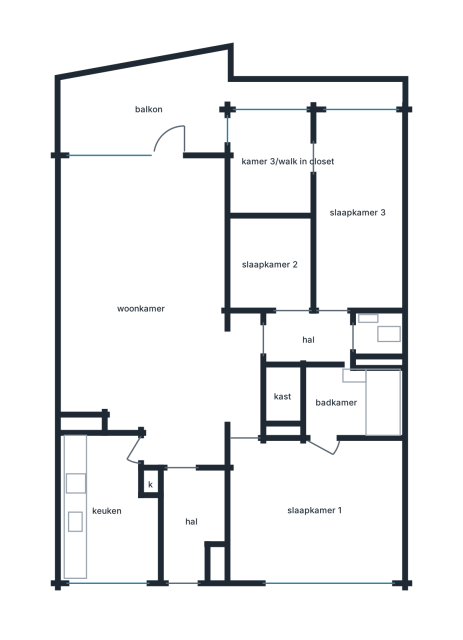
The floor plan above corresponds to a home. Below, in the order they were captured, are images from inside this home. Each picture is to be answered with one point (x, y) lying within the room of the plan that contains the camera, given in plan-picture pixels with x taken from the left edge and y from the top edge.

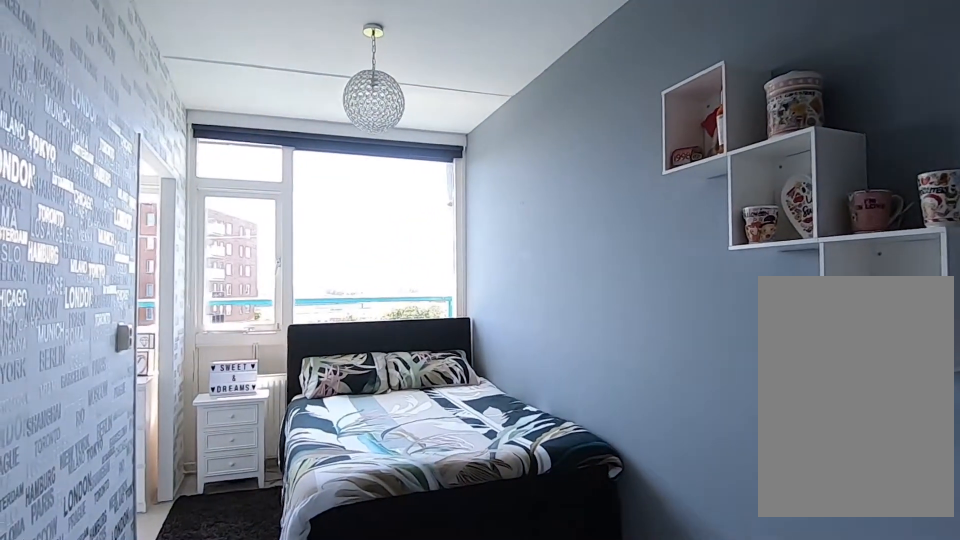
(358, 212)
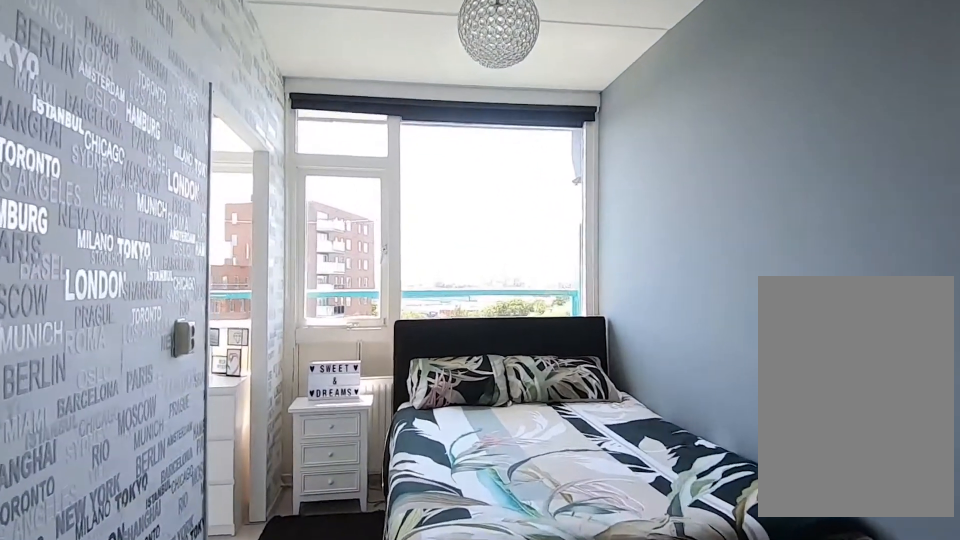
(358, 212)
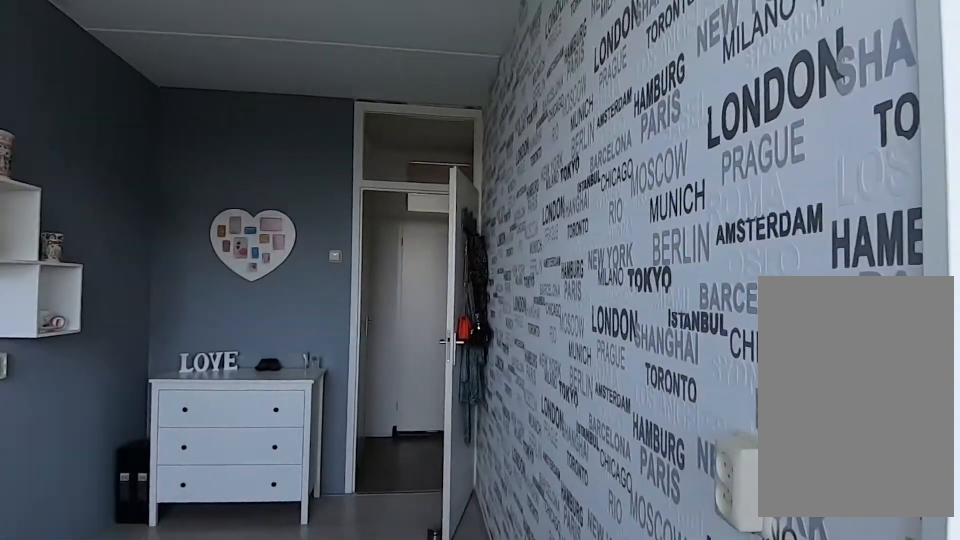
(358, 212)
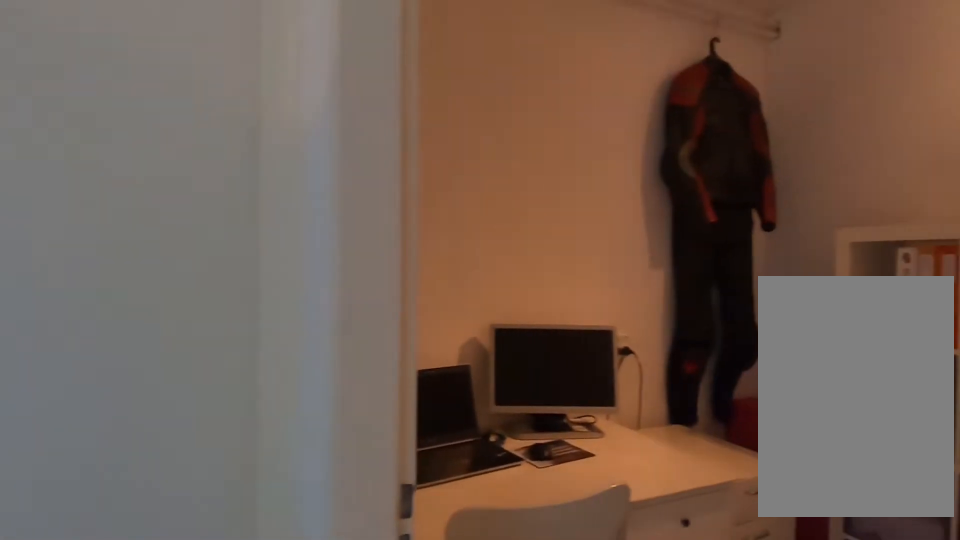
(308, 337)
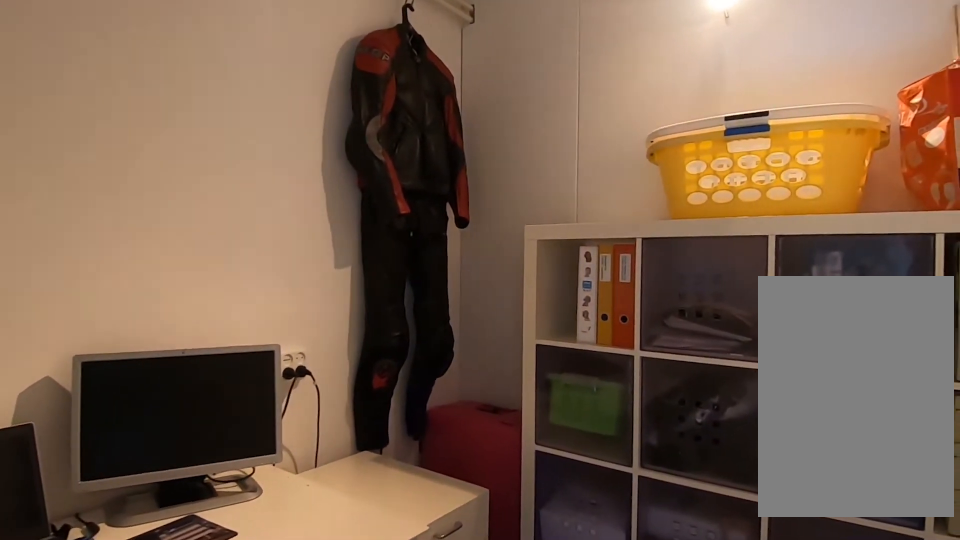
(270, 263)
